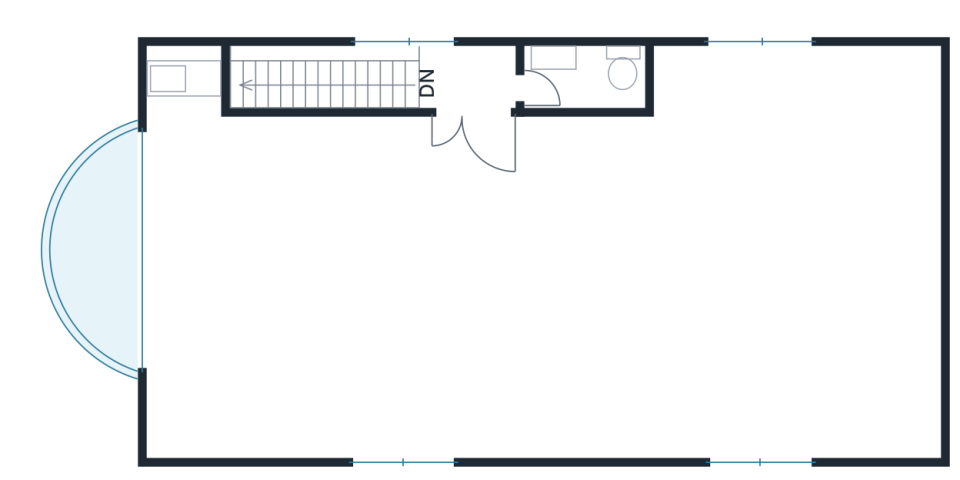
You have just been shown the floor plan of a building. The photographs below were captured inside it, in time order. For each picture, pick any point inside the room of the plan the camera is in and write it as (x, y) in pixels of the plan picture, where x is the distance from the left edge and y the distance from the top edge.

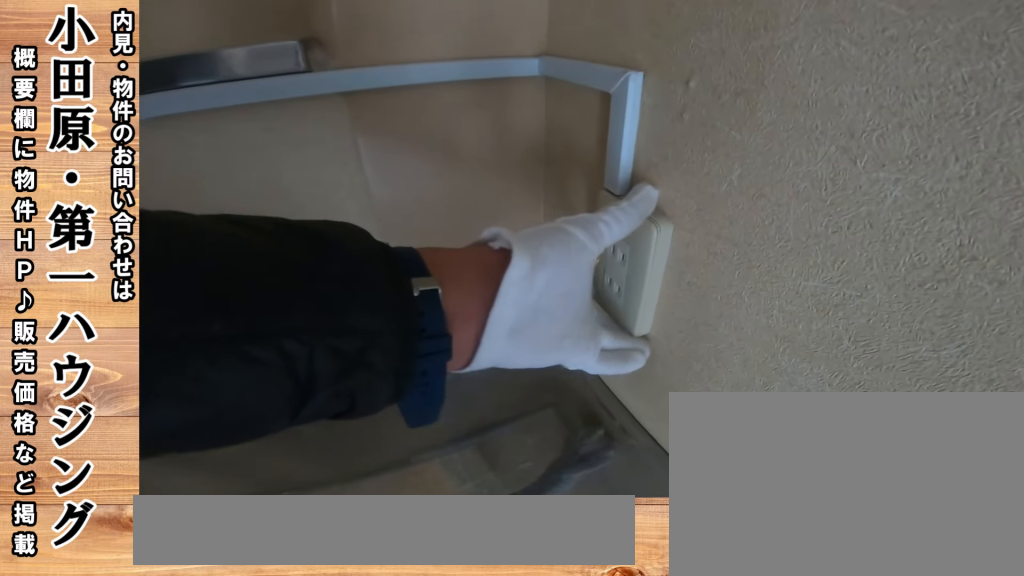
(198, 108)
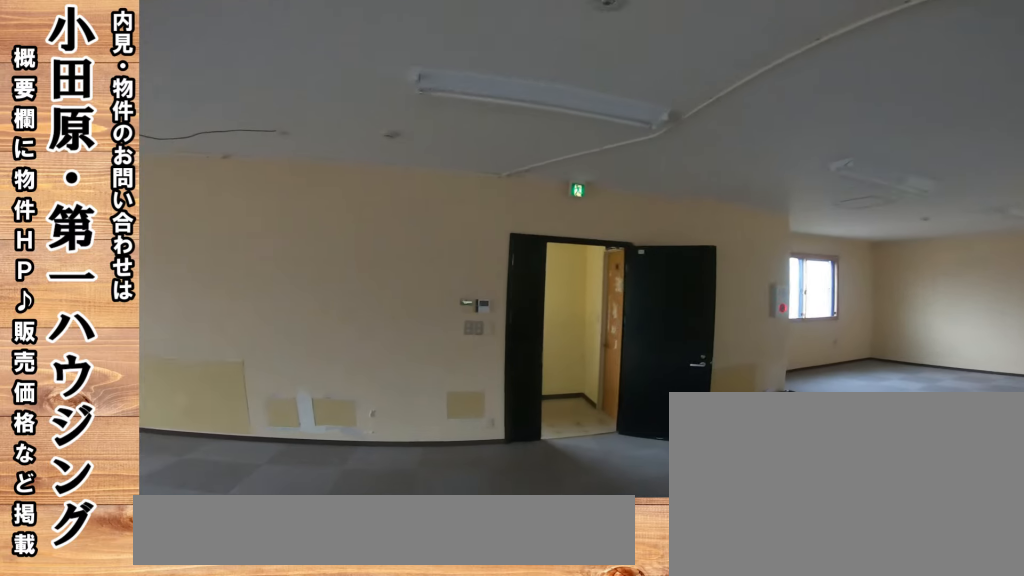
(539, 268)
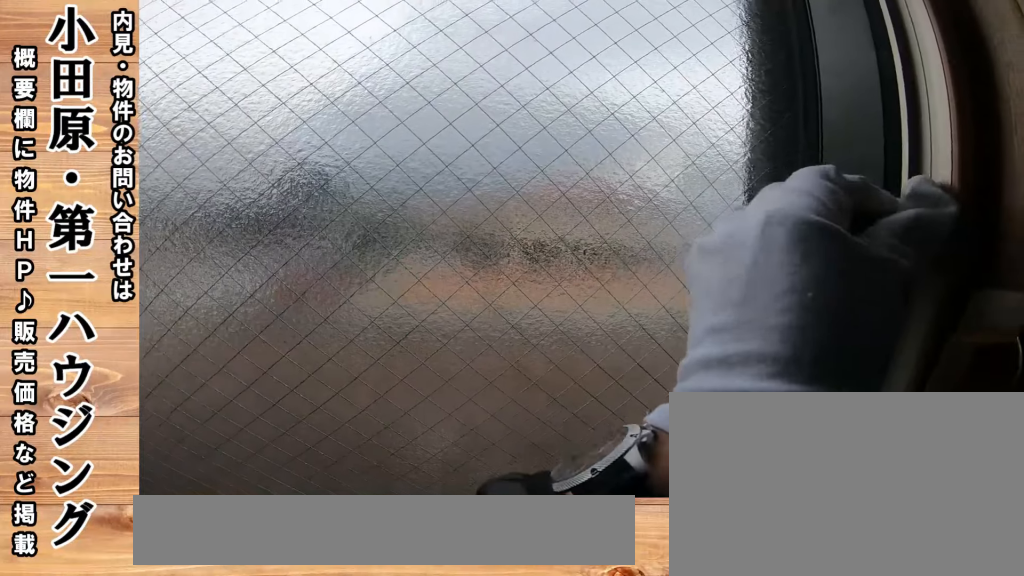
(539, 268)
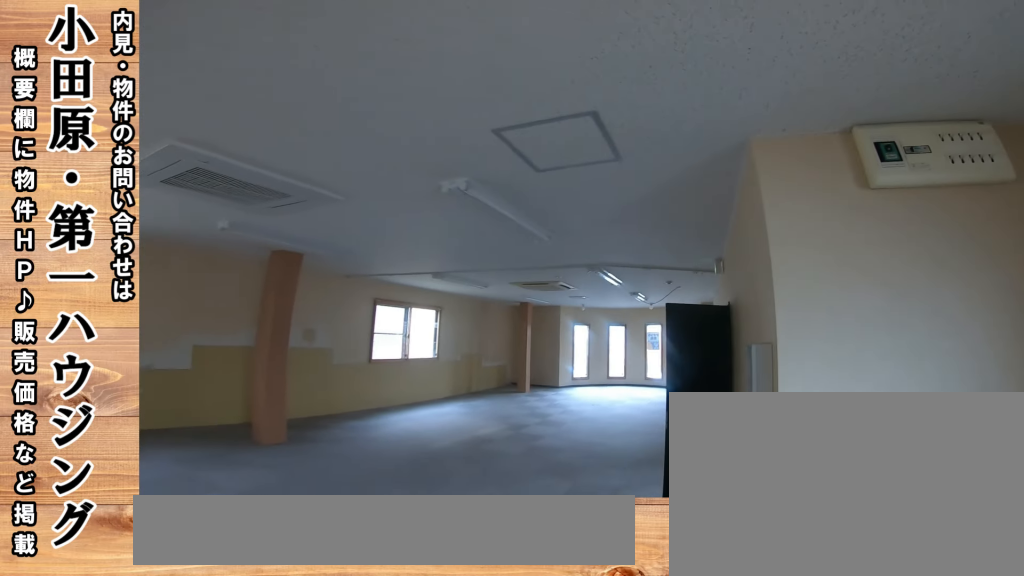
(542, 290)
